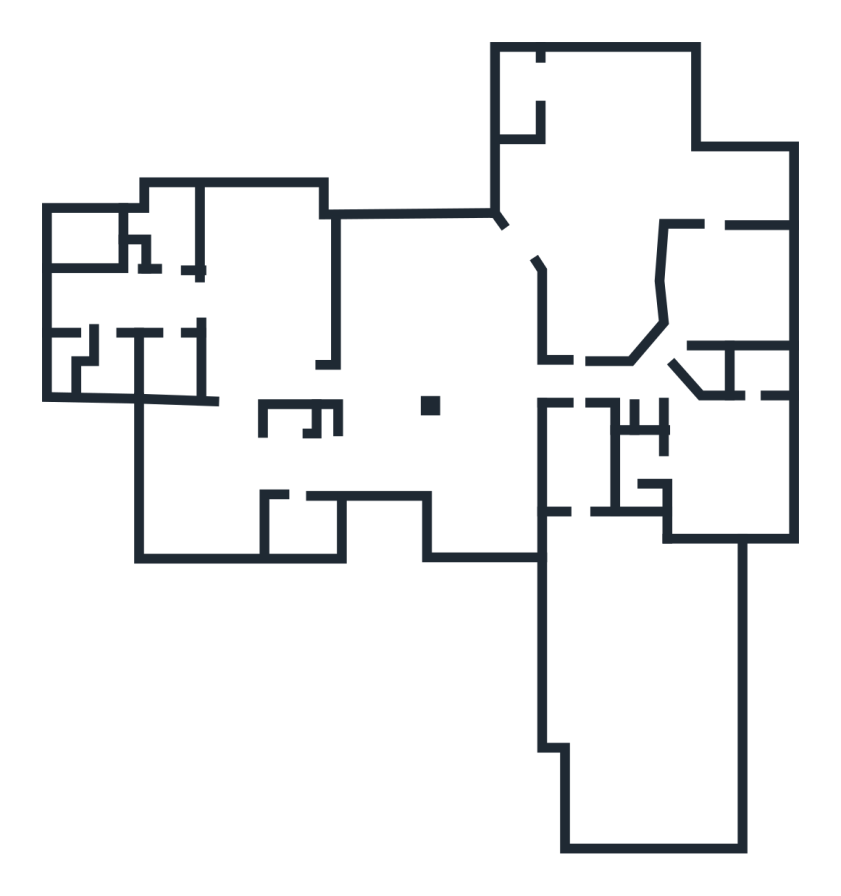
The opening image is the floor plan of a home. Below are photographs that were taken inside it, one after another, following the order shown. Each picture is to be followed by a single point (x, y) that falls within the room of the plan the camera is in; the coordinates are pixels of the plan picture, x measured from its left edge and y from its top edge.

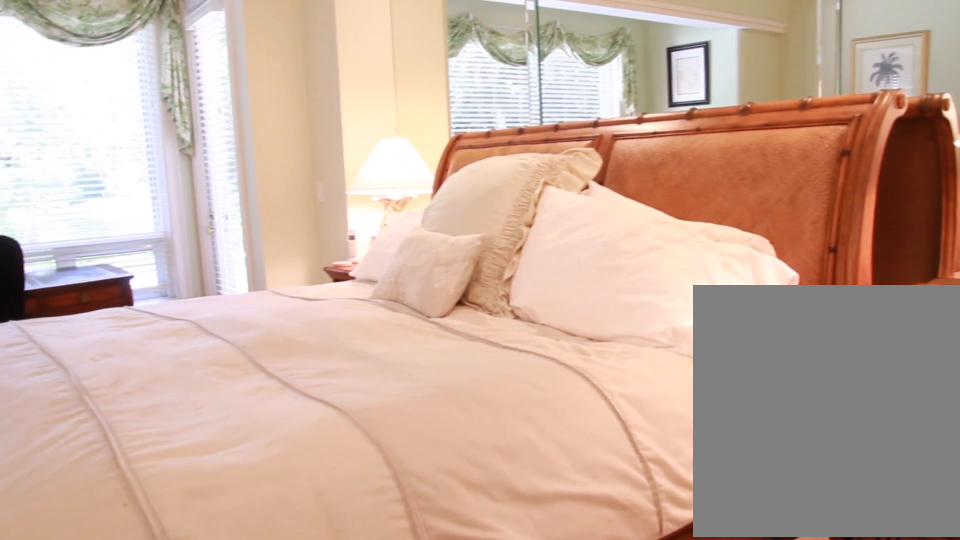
(268, 277)
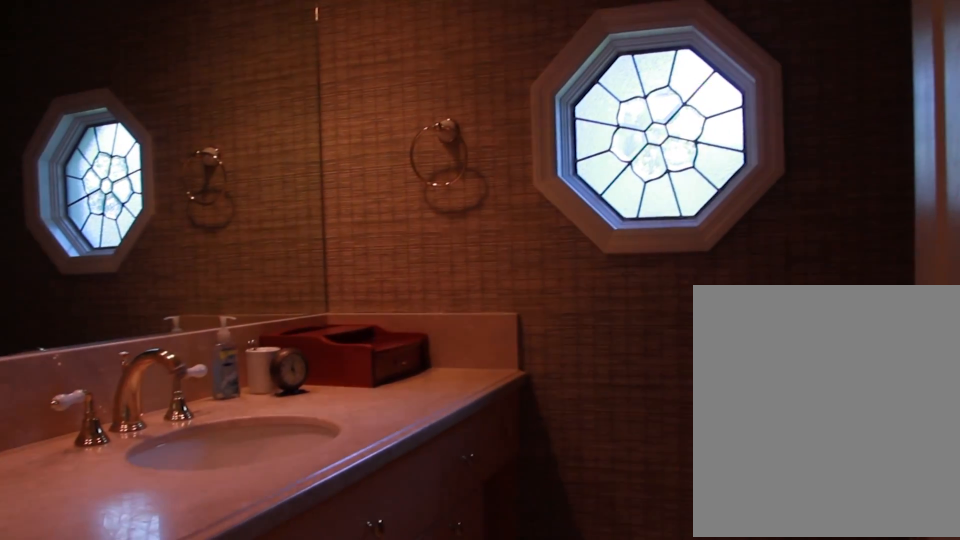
(120, 298)
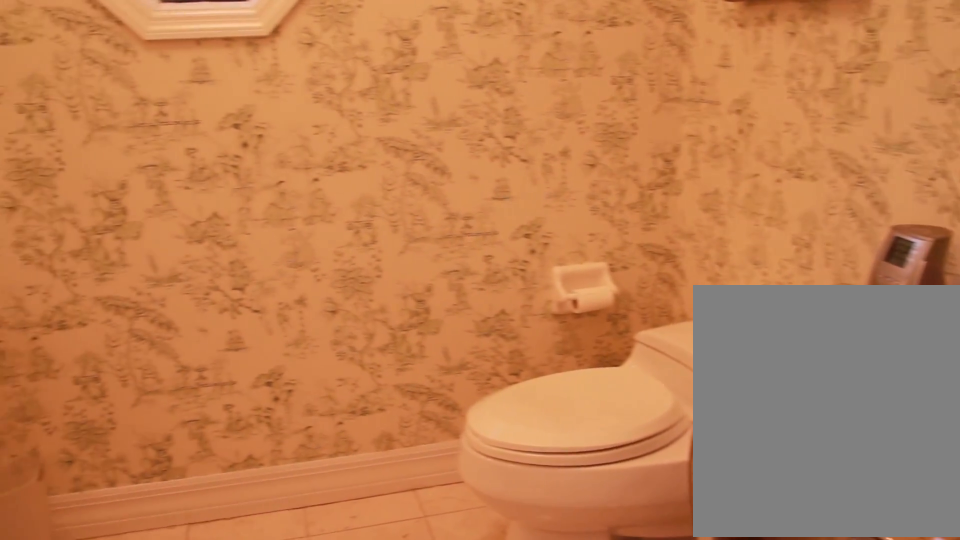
(116, 368)
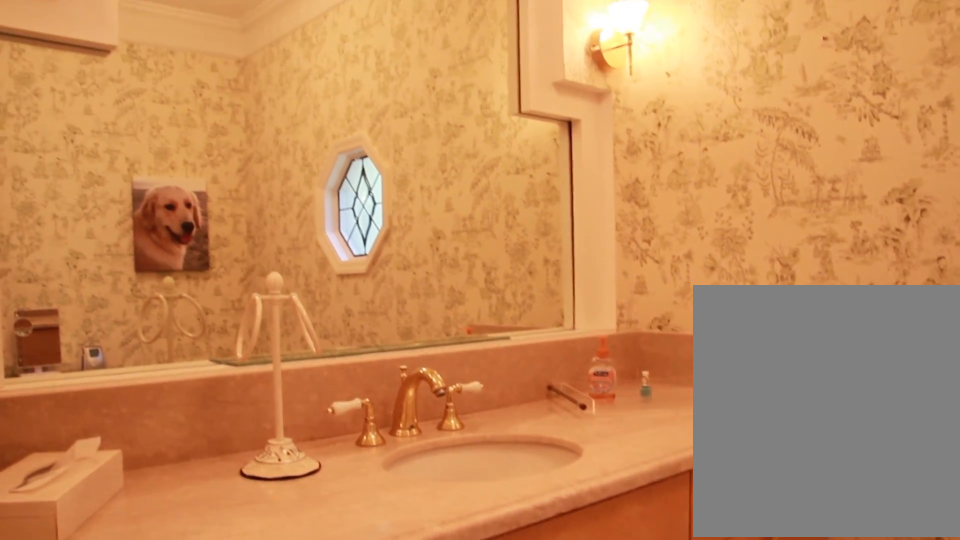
(116, 355)
